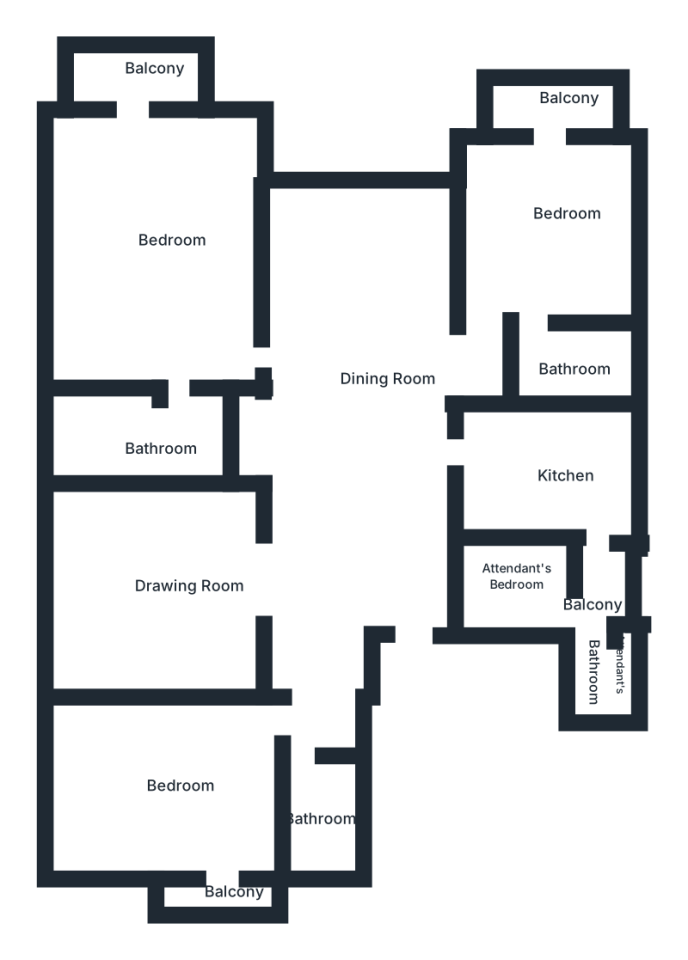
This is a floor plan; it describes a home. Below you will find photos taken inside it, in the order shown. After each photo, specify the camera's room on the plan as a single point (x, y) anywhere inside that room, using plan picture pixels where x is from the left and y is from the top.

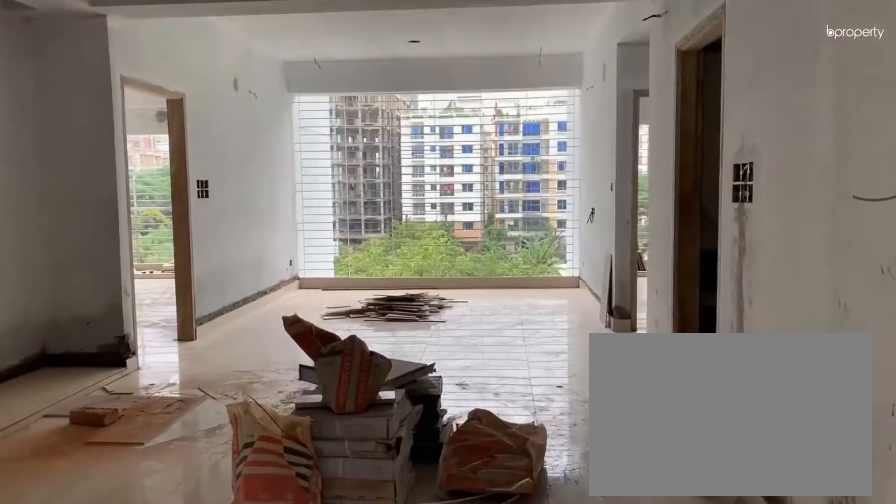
(369, 408)
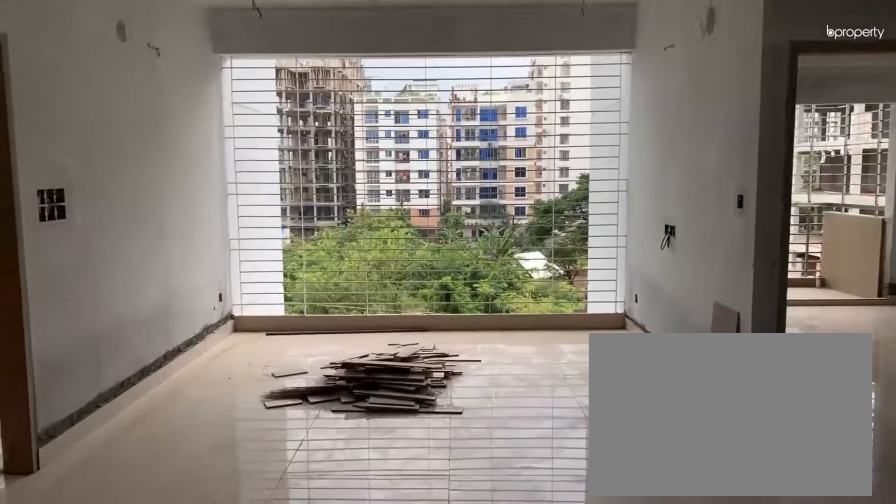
(368, 421)
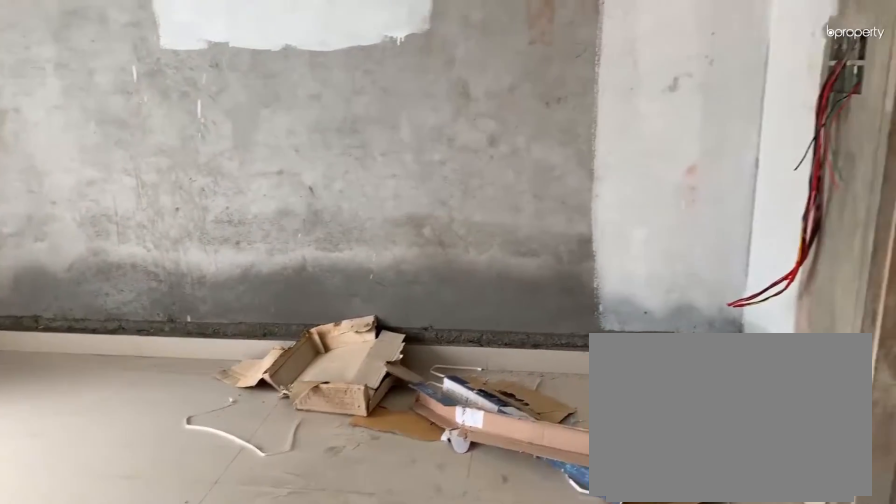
(151, 583)
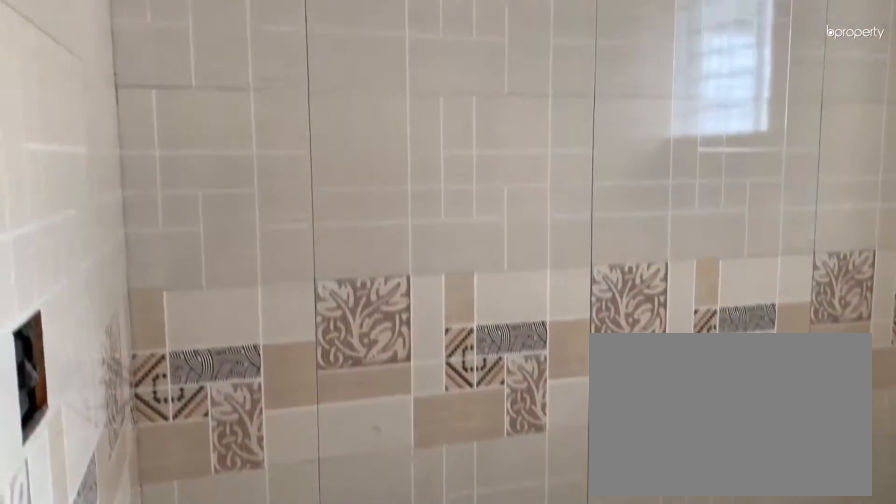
(305, 812)
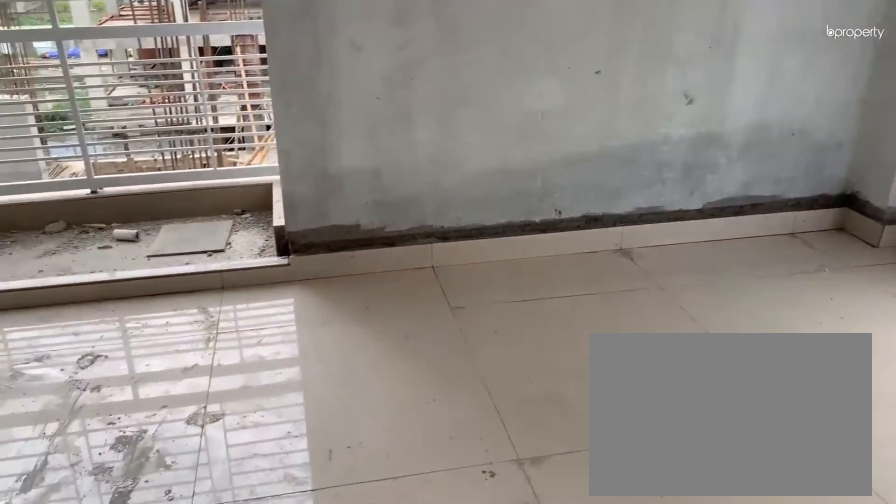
(190, 774)
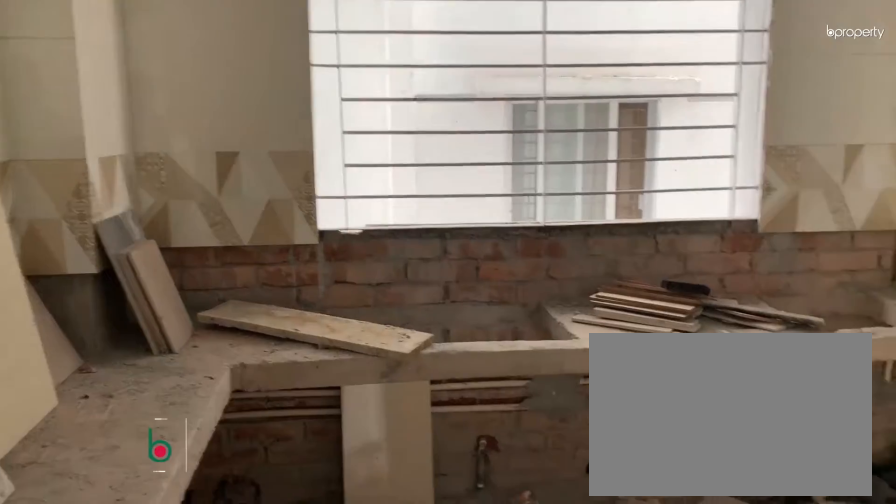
(554, 459)
